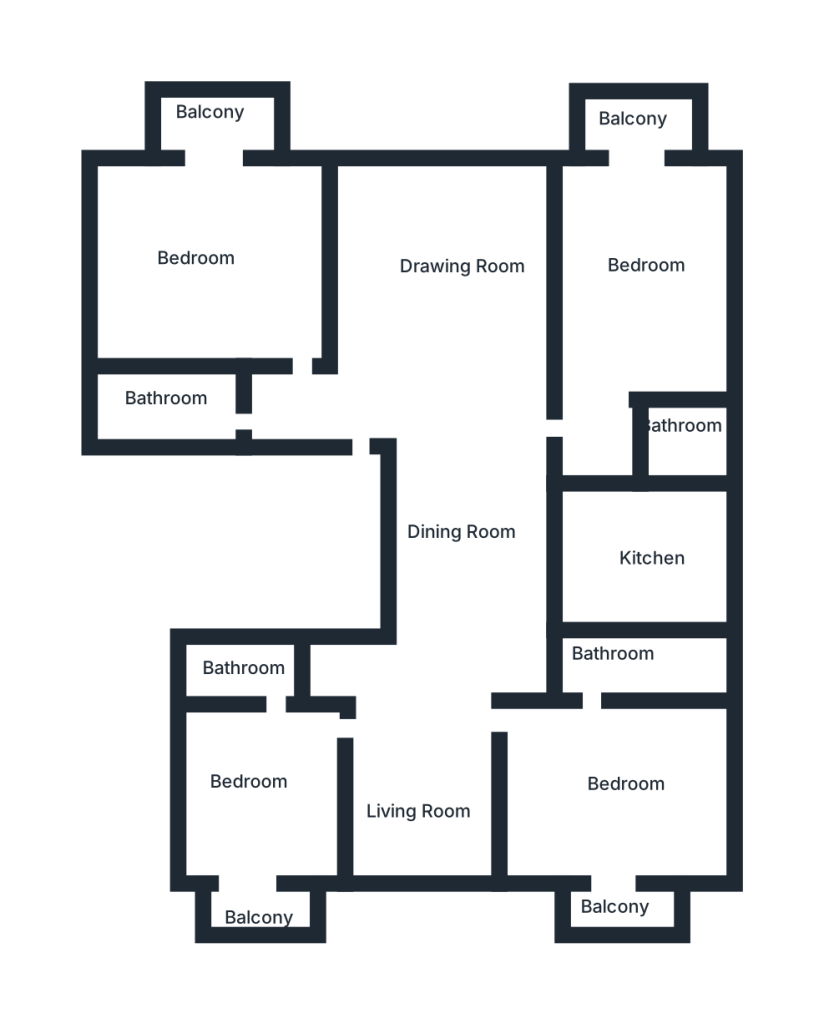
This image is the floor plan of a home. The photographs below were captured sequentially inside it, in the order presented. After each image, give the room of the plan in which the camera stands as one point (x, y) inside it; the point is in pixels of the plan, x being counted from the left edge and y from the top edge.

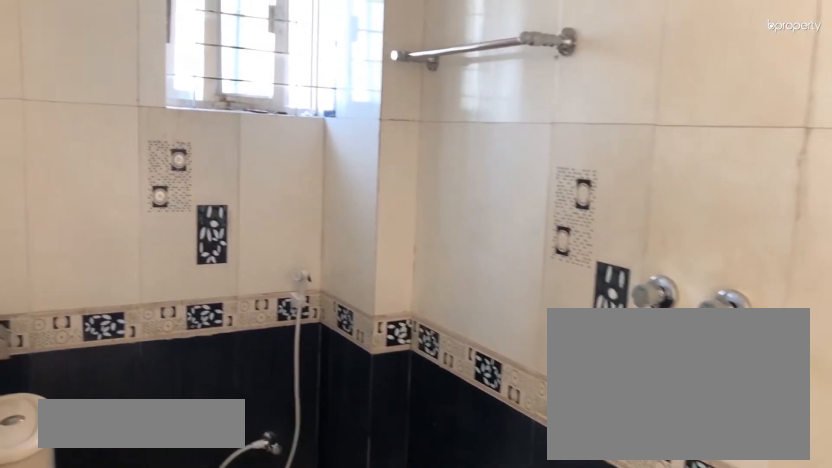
(245, 668)
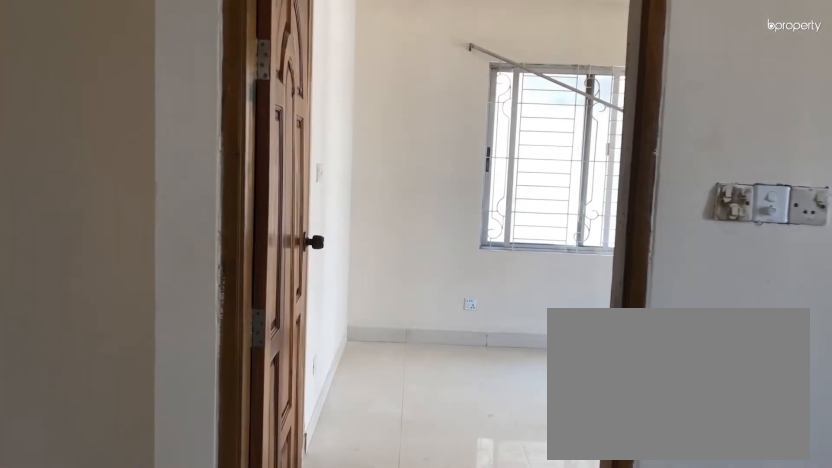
(494, 725)
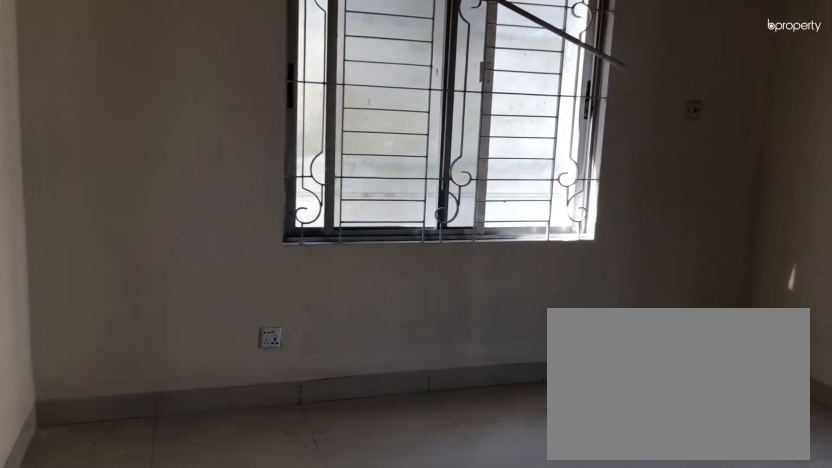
(613, 774)
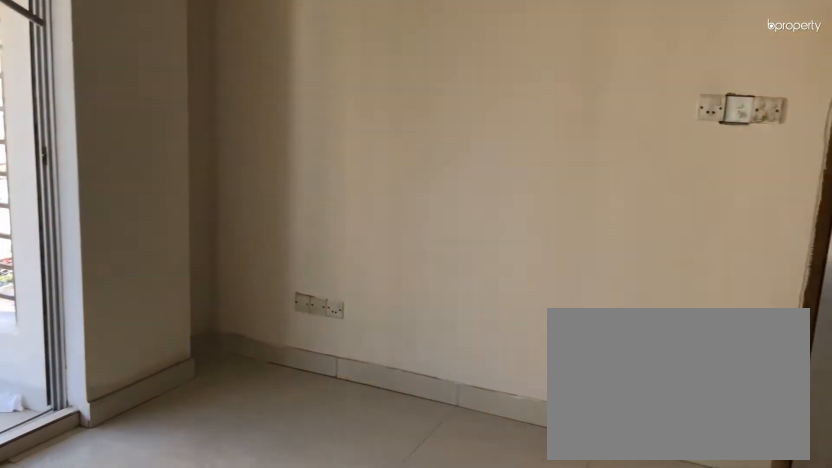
(613, 774)
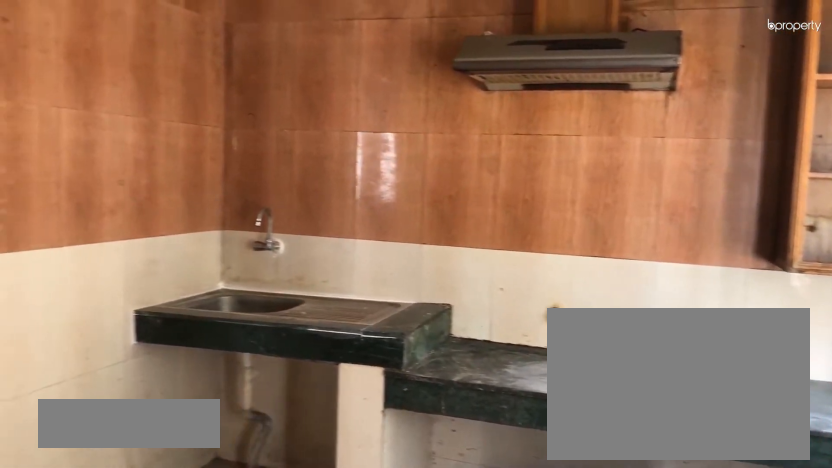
(642, 570)
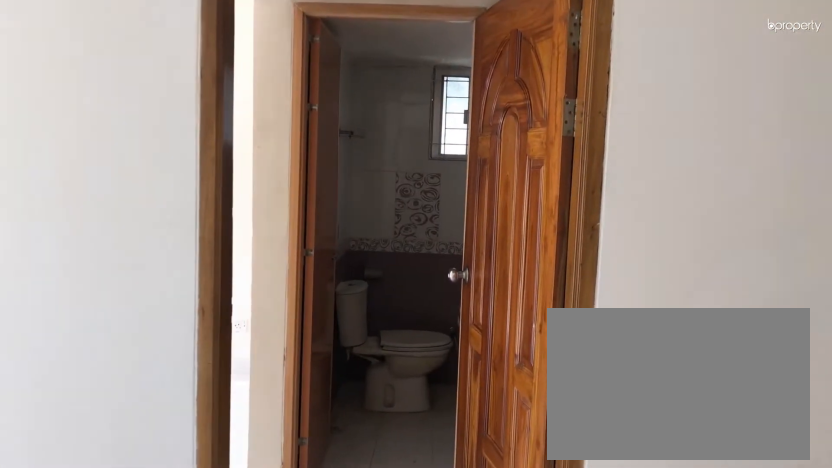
(477, 455)
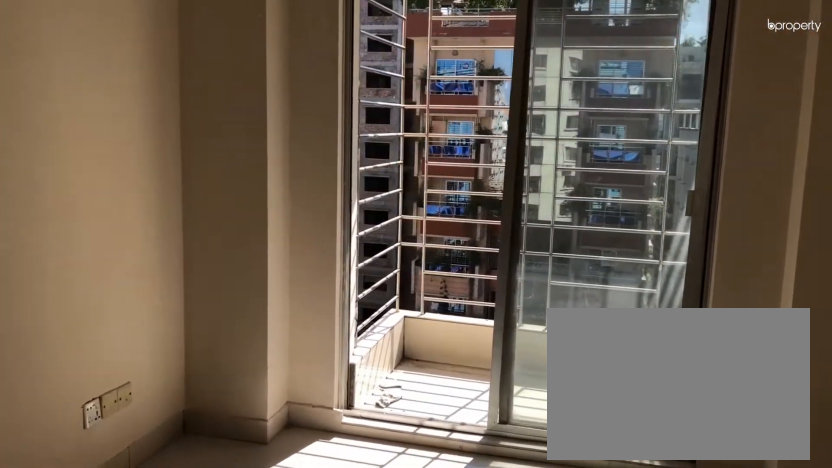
(628, 289)
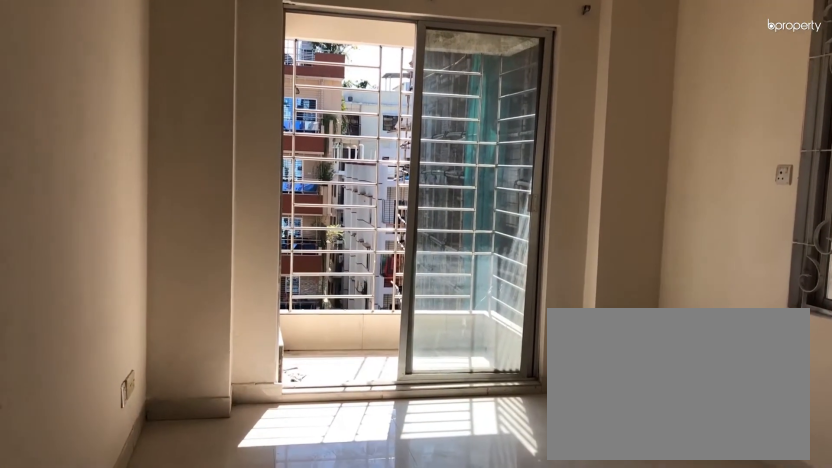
(628, 289)
